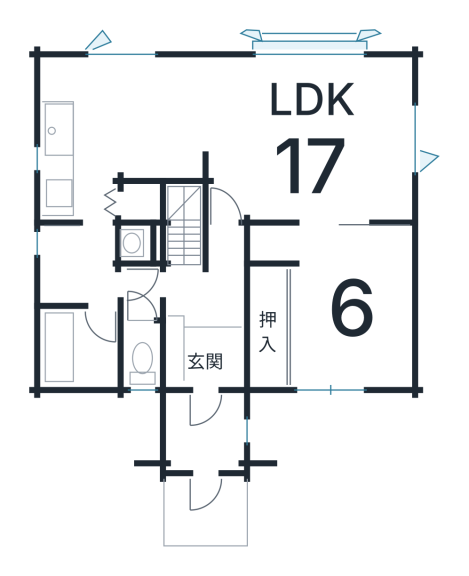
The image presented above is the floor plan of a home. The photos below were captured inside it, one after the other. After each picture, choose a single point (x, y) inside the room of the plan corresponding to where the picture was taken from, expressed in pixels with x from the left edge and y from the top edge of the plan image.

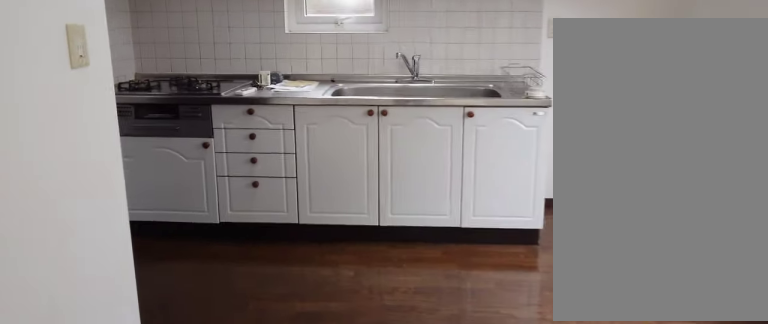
(118, 126)
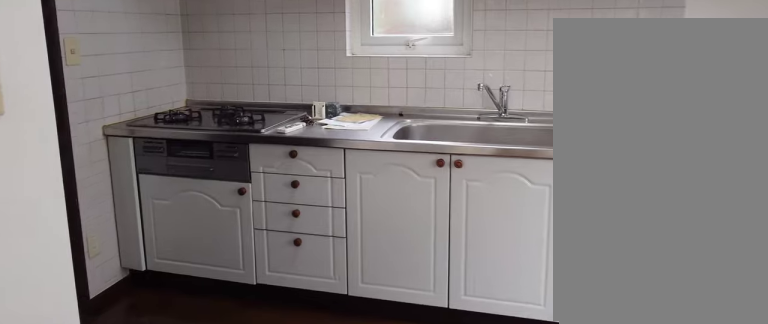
(118, 126)
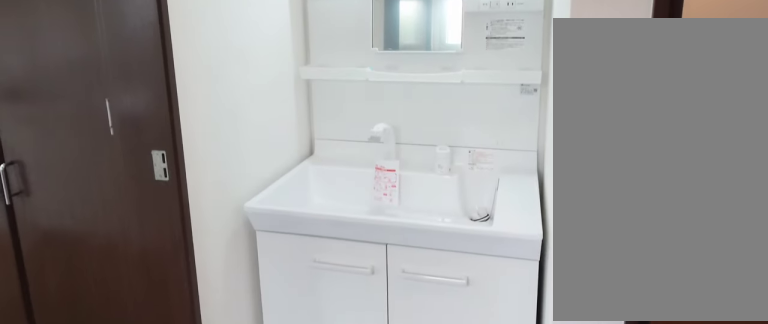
(77, 268)
